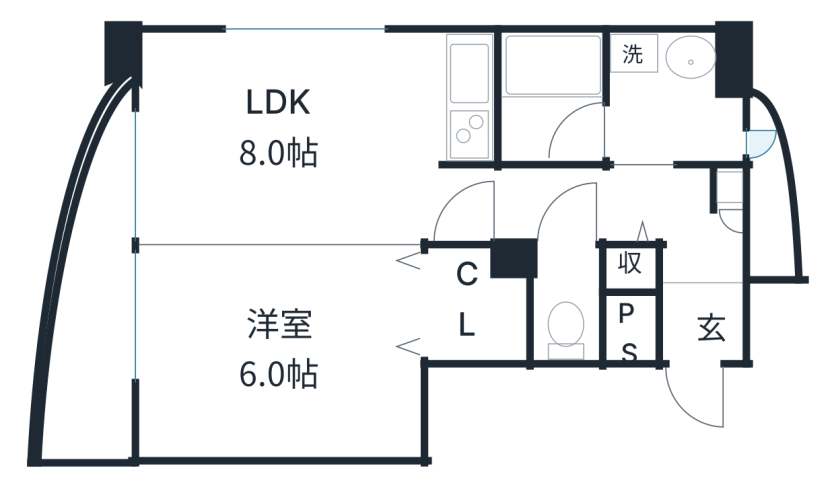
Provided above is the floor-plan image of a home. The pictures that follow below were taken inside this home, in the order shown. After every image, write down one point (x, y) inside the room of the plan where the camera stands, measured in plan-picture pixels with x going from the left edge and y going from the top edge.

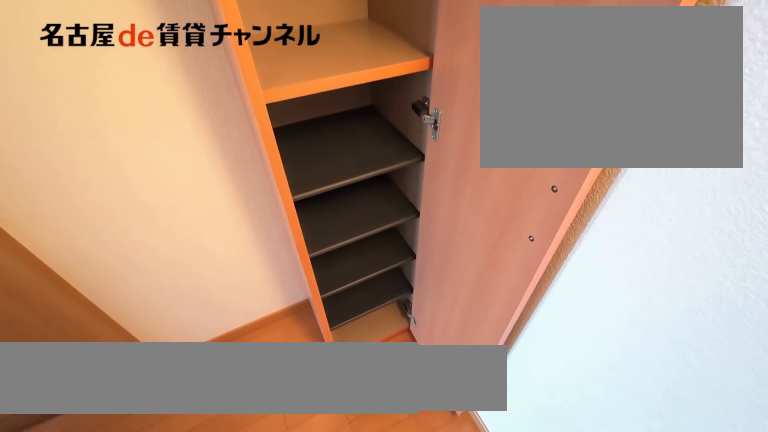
(729, 186)
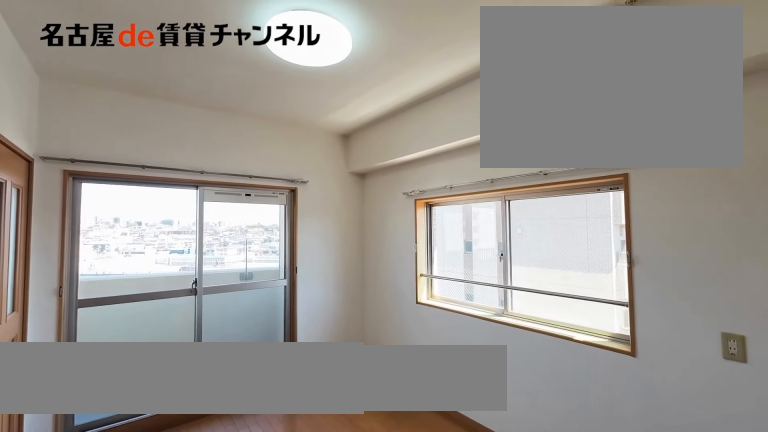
(286, 138)
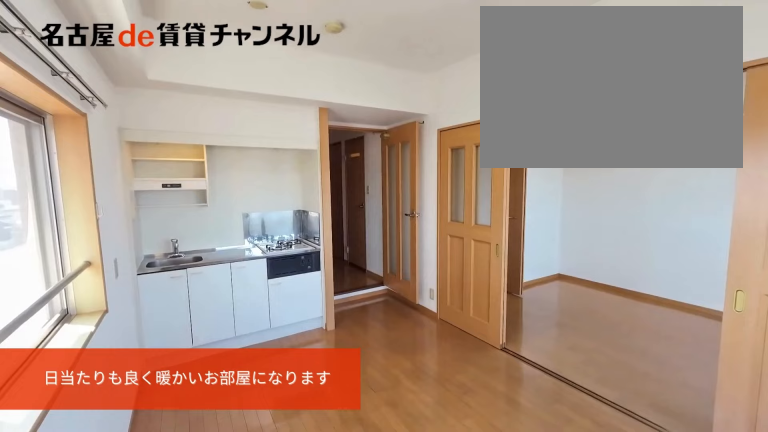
(286, 138)
